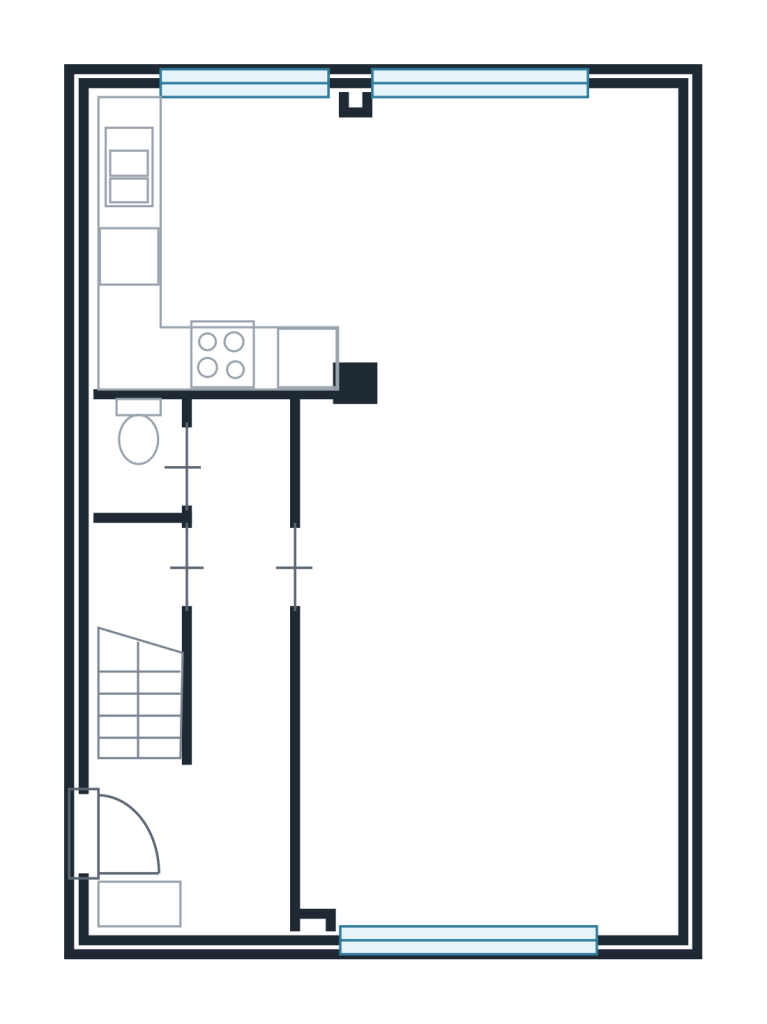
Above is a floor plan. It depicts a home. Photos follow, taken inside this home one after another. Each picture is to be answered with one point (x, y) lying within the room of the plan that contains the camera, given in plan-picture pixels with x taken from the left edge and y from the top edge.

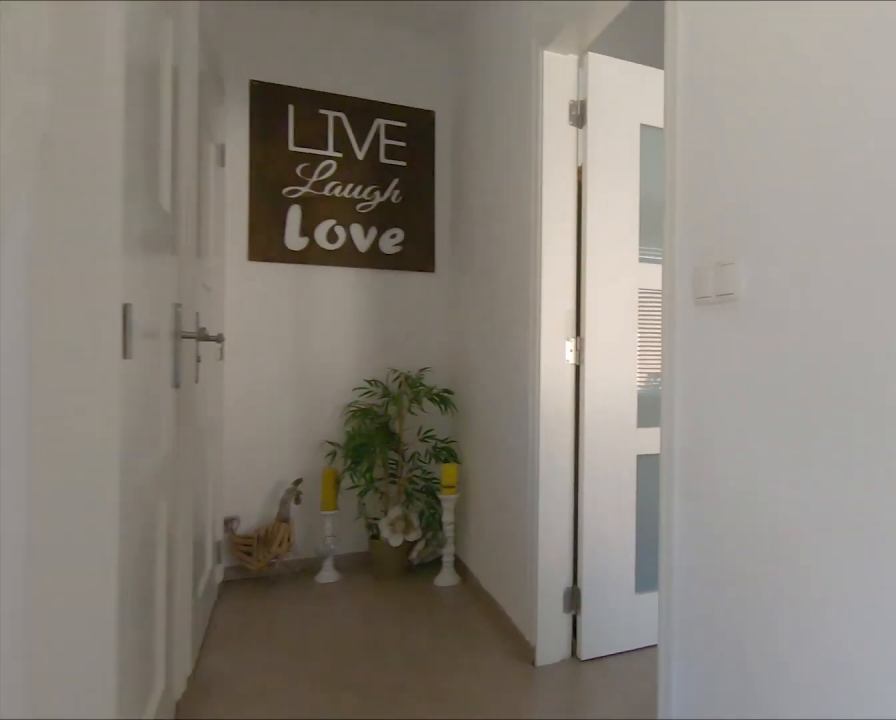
(222, 692)
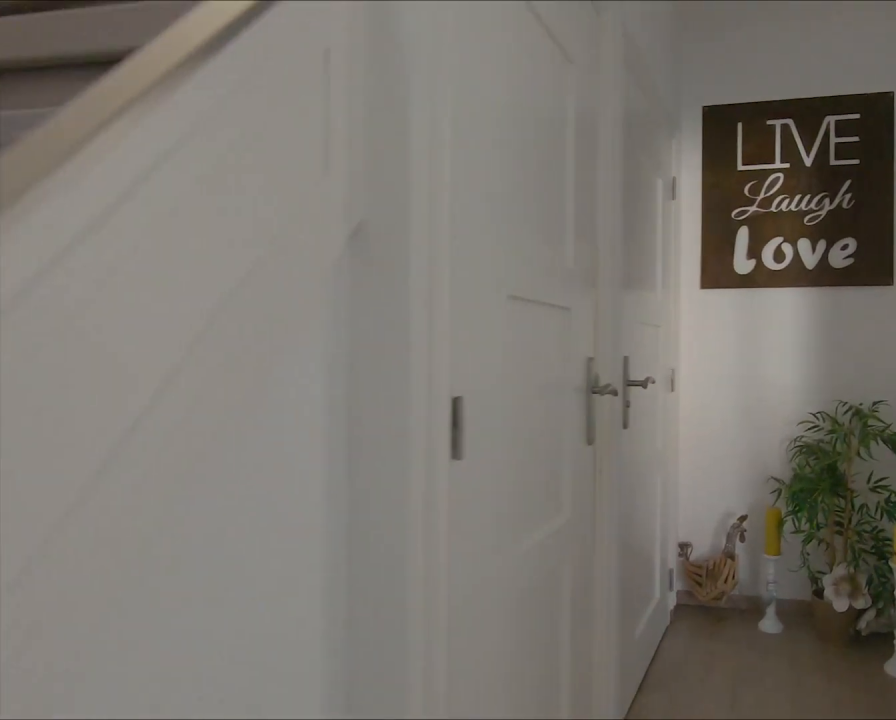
(222, 692)
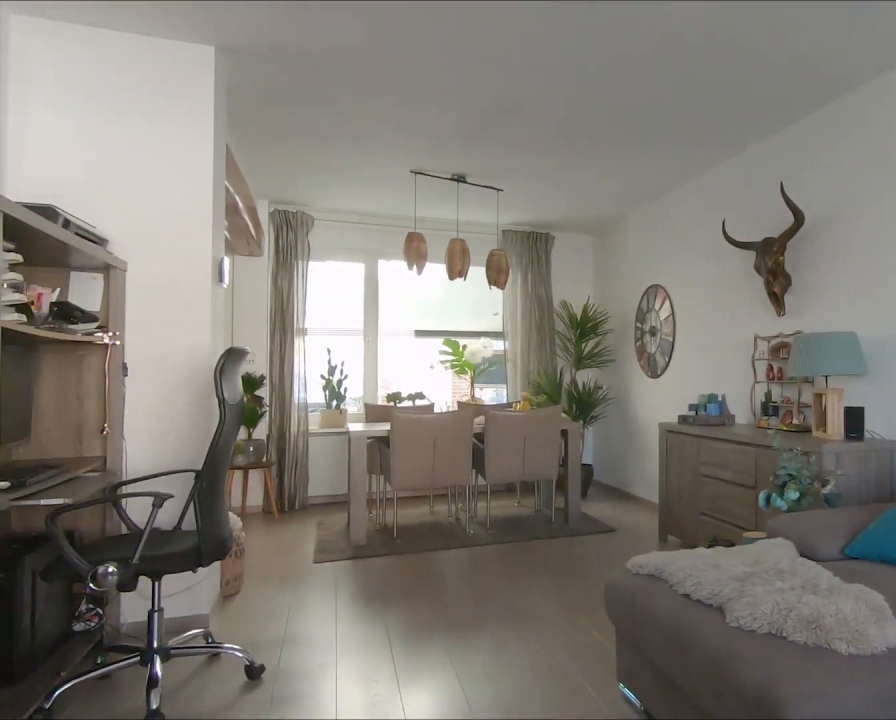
(497, 529)
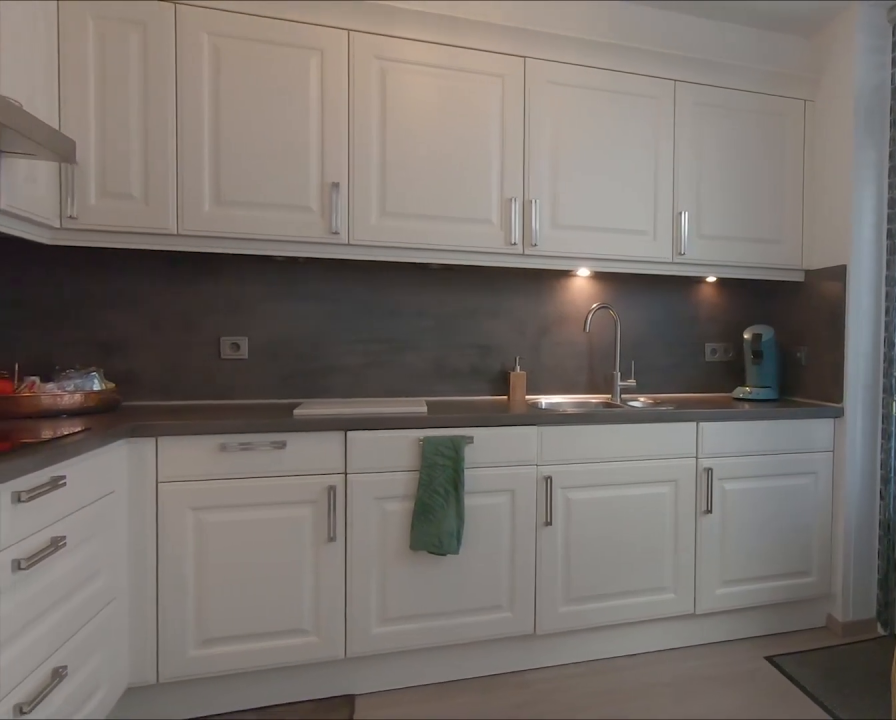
(266, 214)
